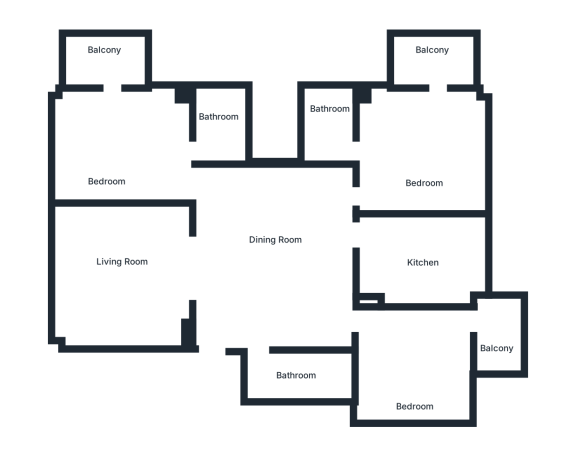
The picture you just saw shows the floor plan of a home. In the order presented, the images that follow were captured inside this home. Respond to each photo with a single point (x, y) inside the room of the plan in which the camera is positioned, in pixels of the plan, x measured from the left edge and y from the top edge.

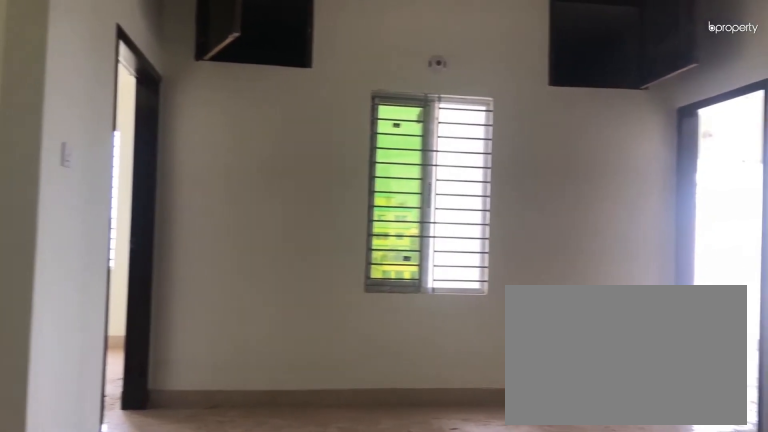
(280, 258)
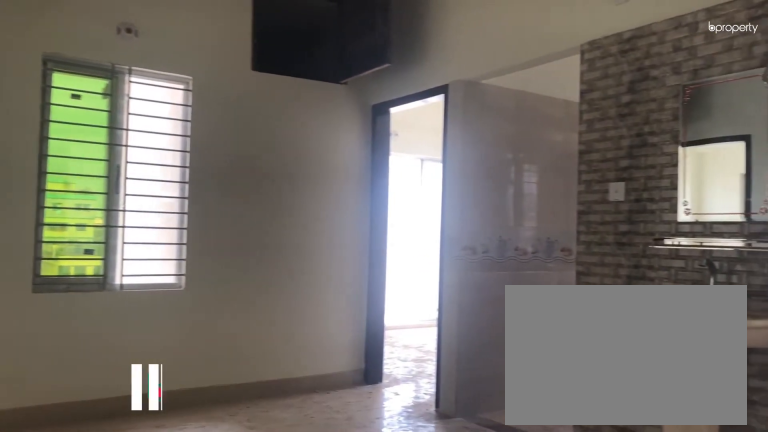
(280, 258)
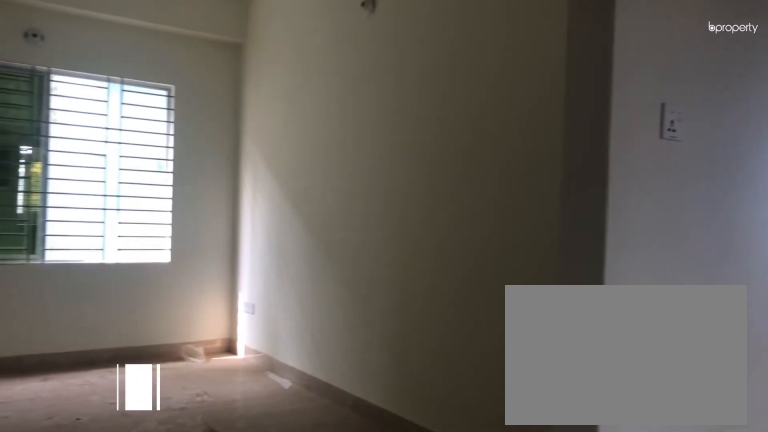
(124, 277)
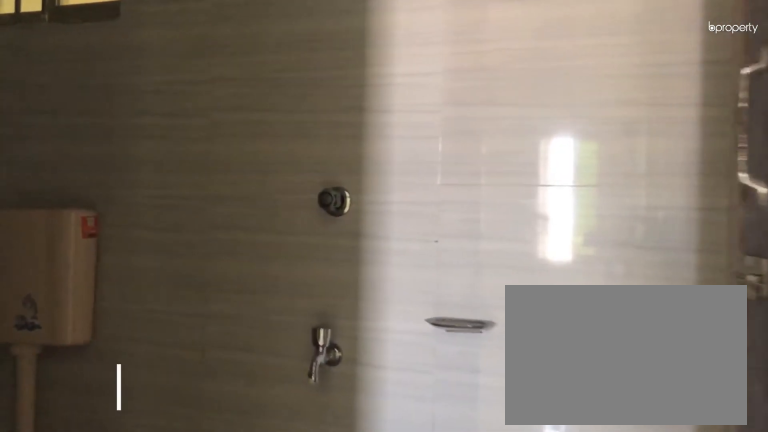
(291, 375)
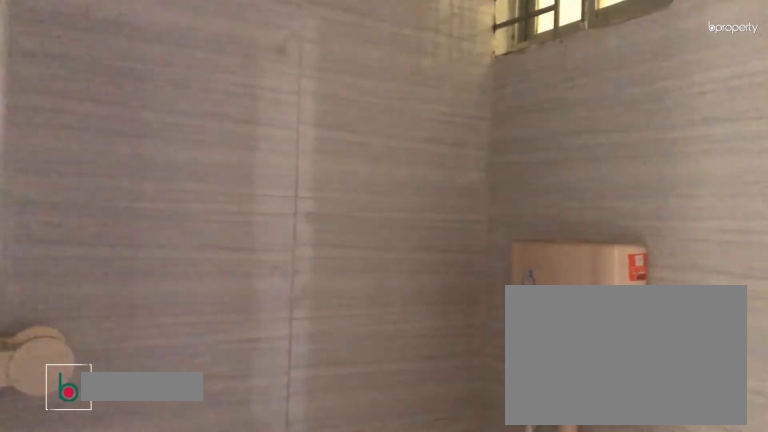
(291, 375)
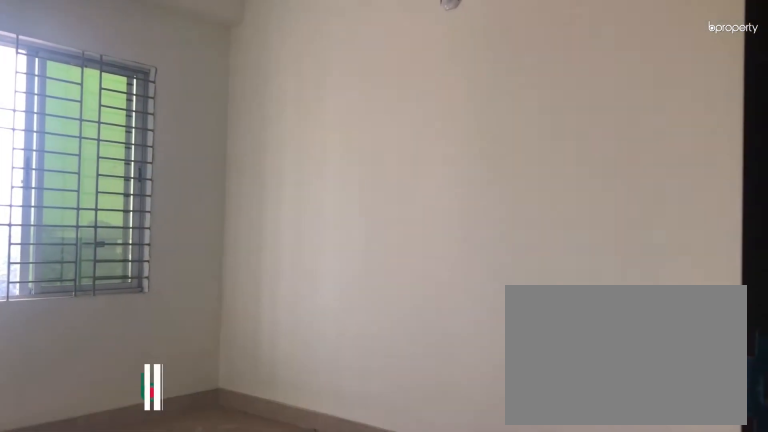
(415, 378)
